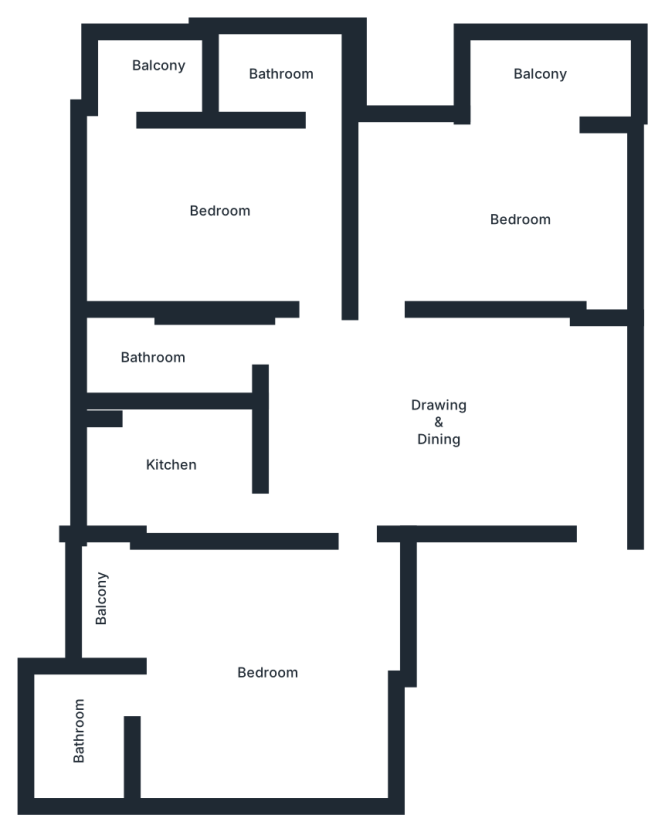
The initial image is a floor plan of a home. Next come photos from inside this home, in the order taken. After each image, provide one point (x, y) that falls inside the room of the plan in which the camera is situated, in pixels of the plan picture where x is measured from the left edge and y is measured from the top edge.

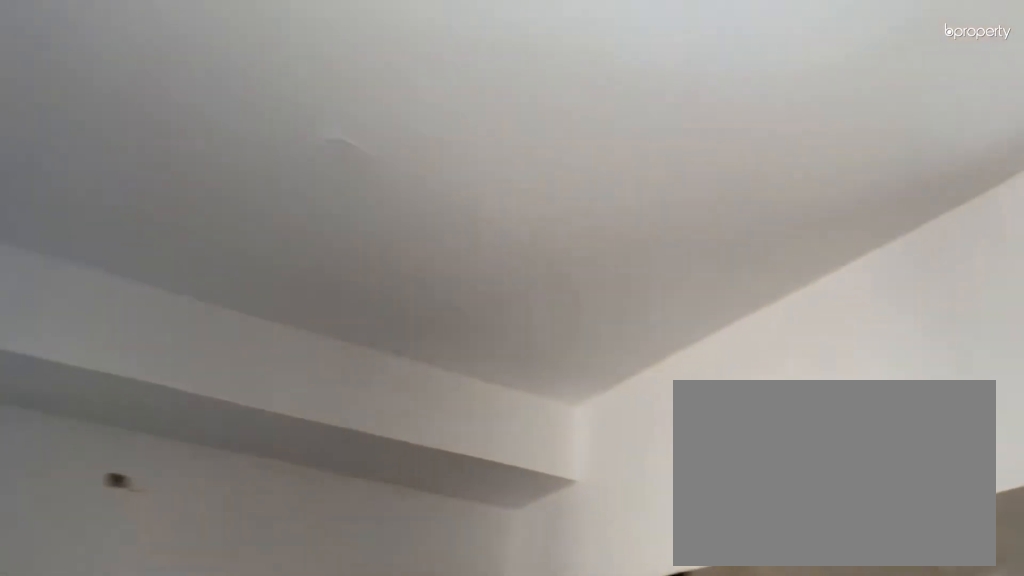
(441, 404)
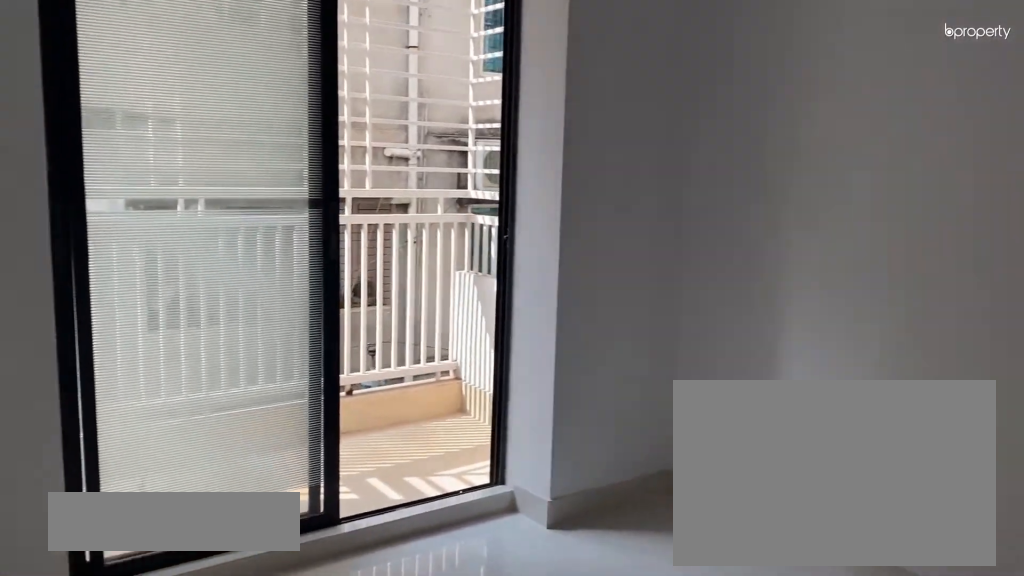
(525, 216)
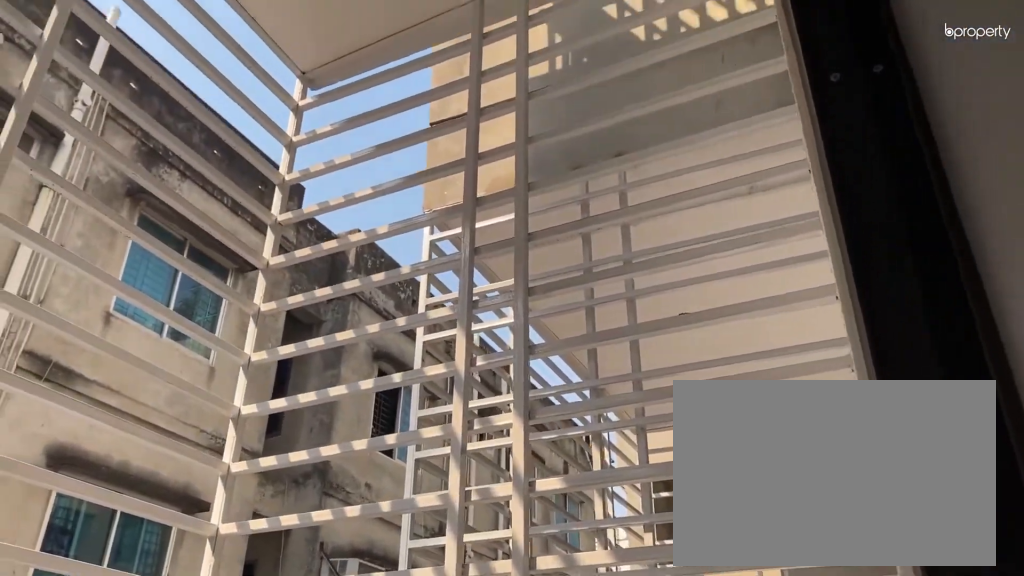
(542, 79)
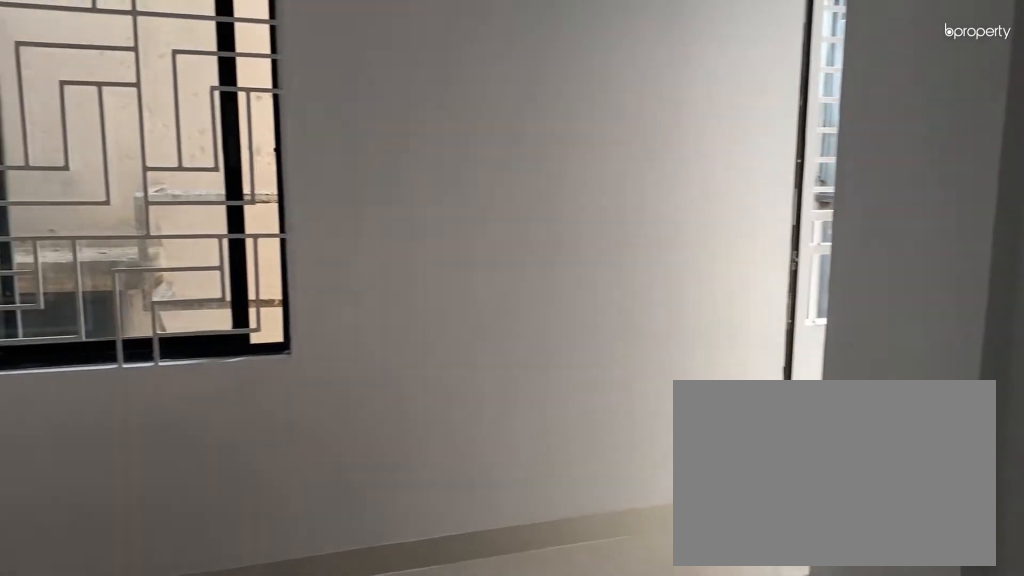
(227, 206)
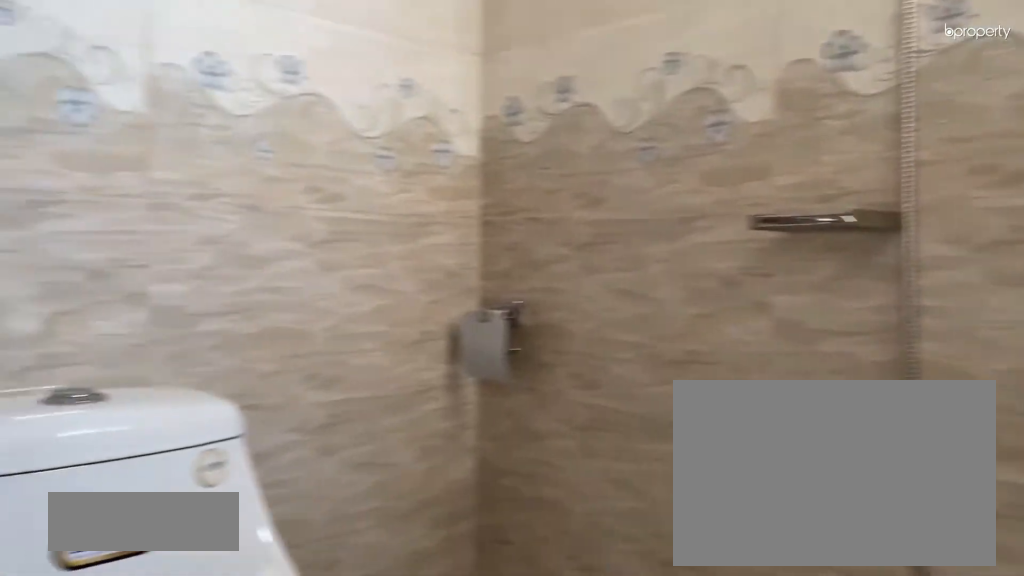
(280, 68)
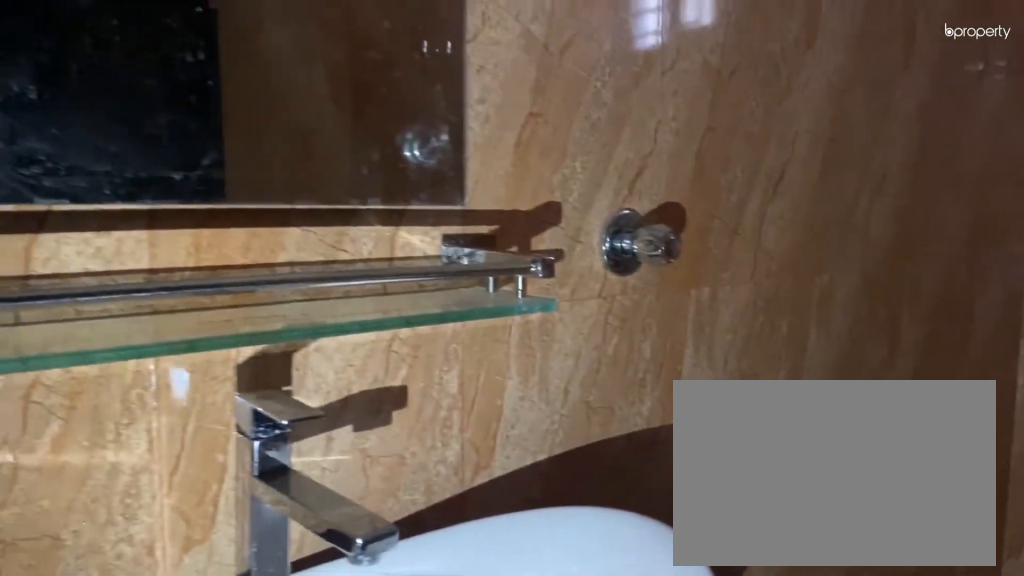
(170, 357)
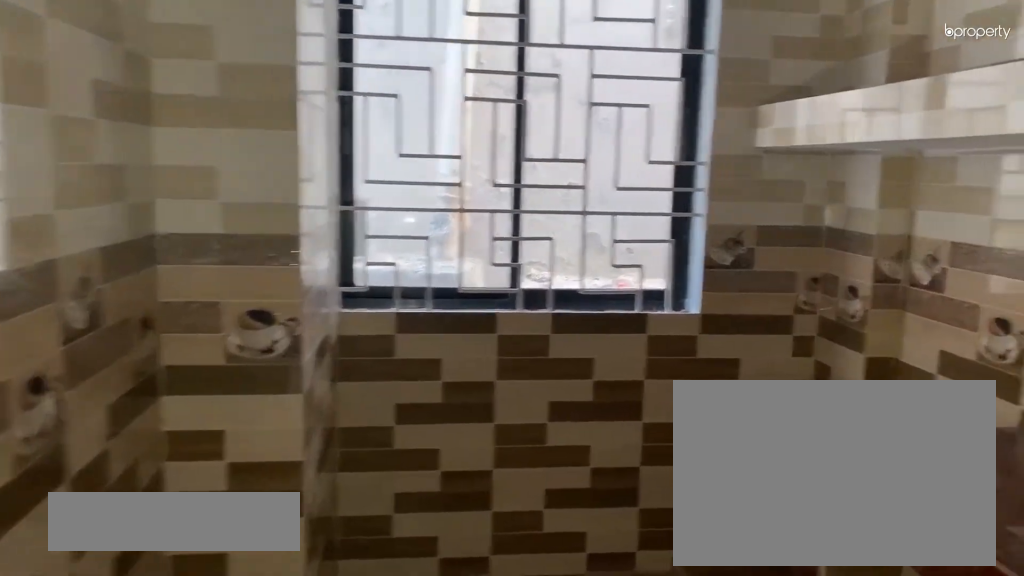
(170, 457)
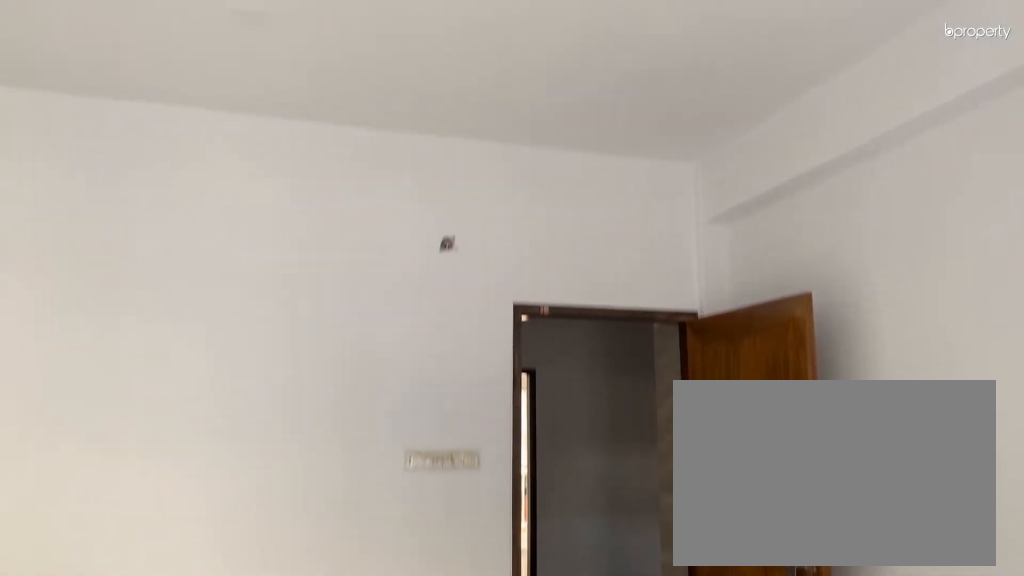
(270, 675)
